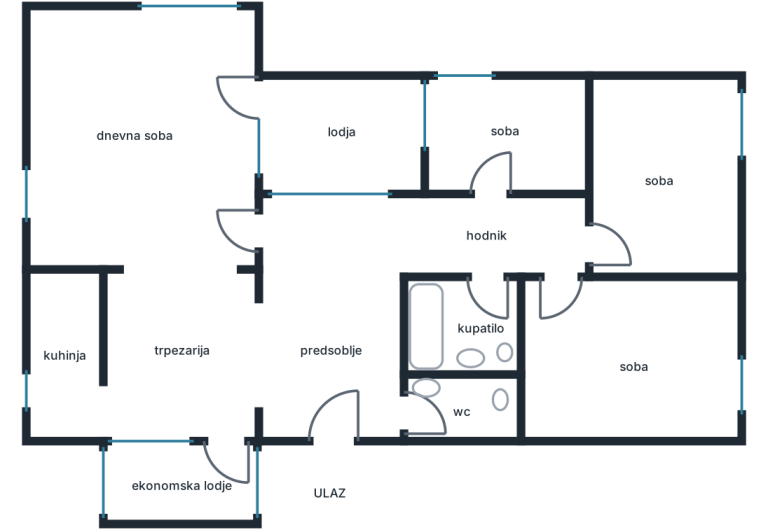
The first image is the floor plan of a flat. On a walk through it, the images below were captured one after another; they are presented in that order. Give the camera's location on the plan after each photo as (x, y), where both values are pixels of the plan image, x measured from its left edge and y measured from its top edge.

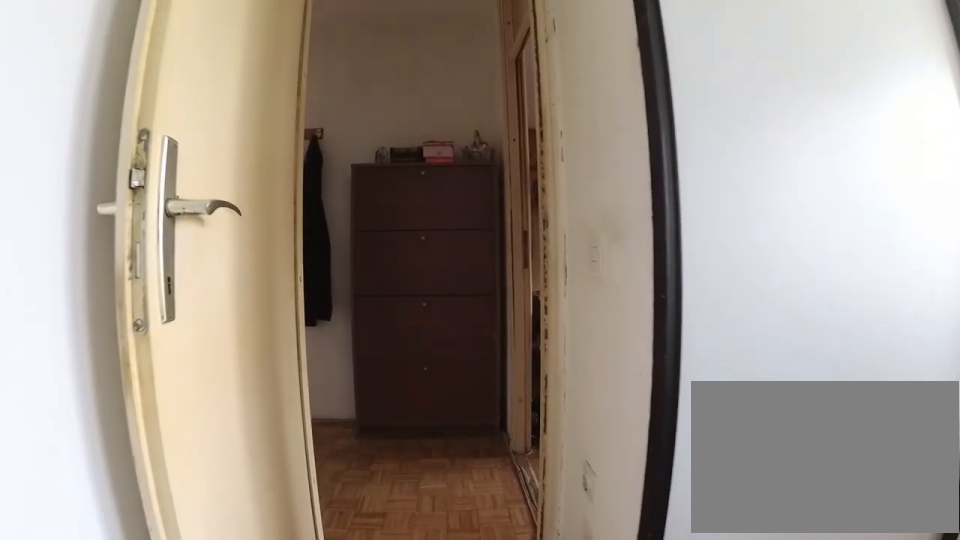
(551, 369)
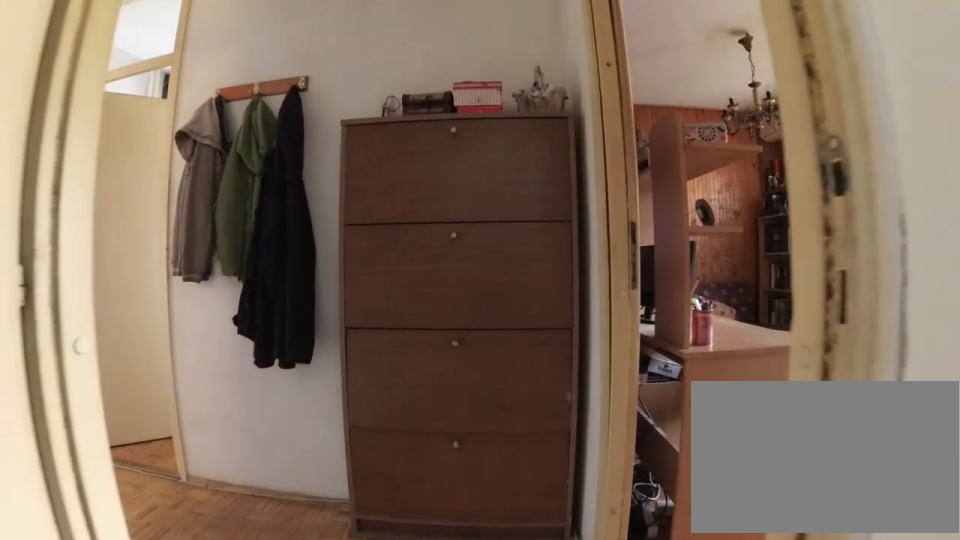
(549, 303)
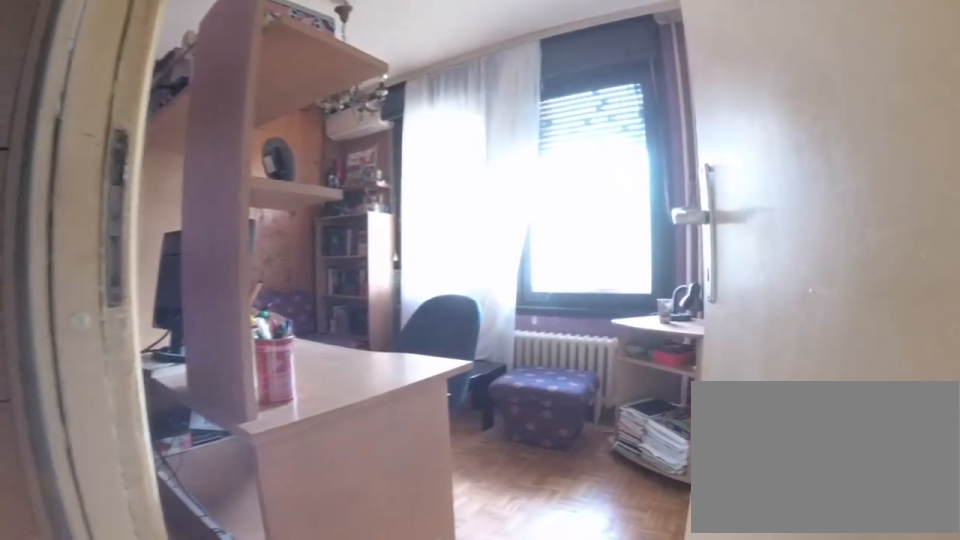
(555, 260)
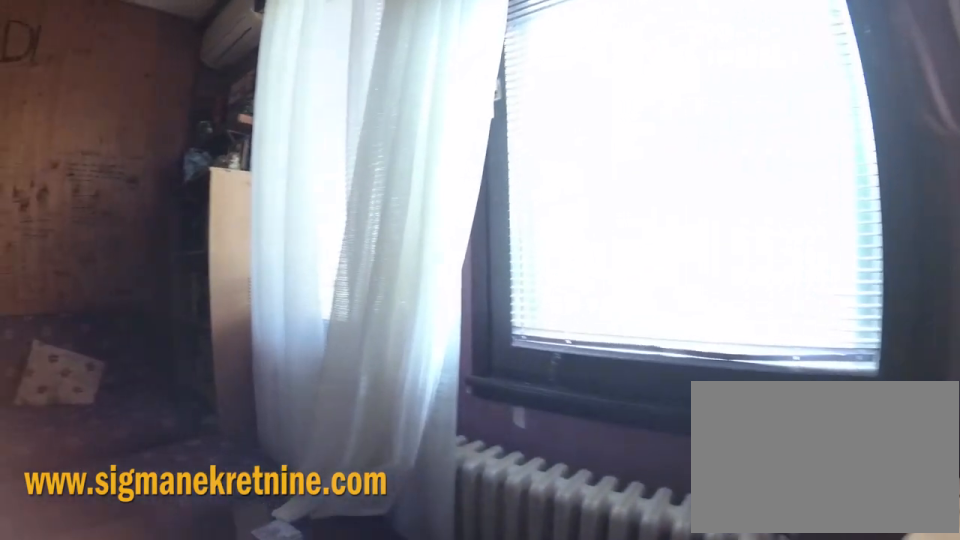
(666, 249)
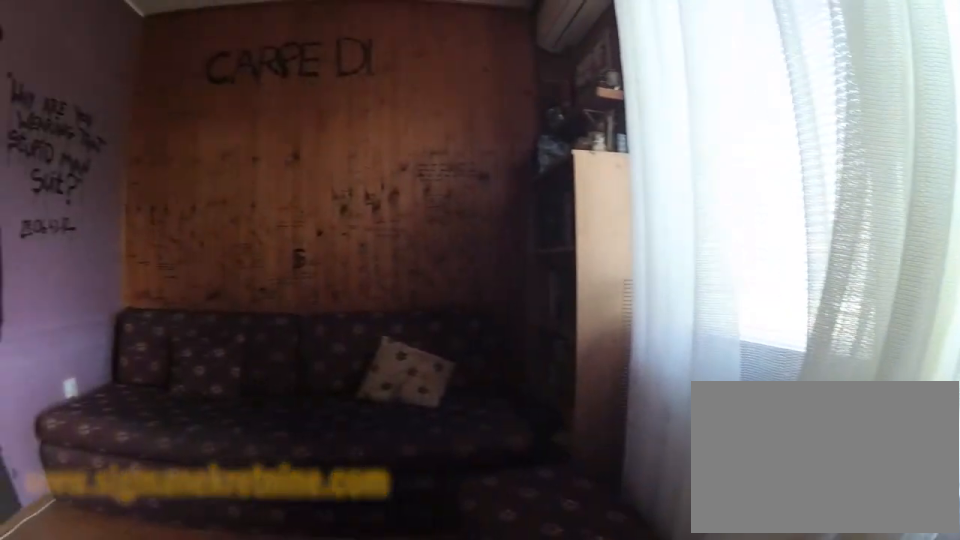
(673, 246)
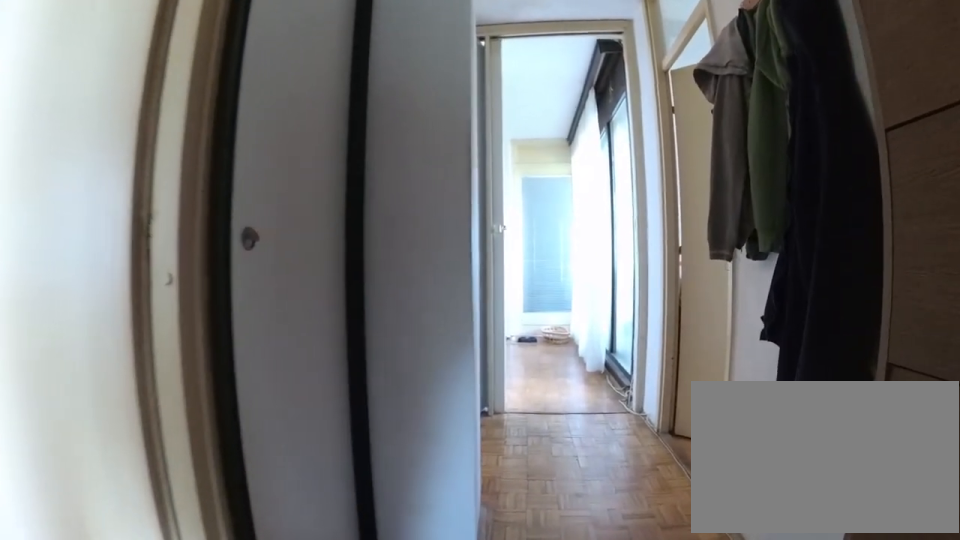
(602, 239)
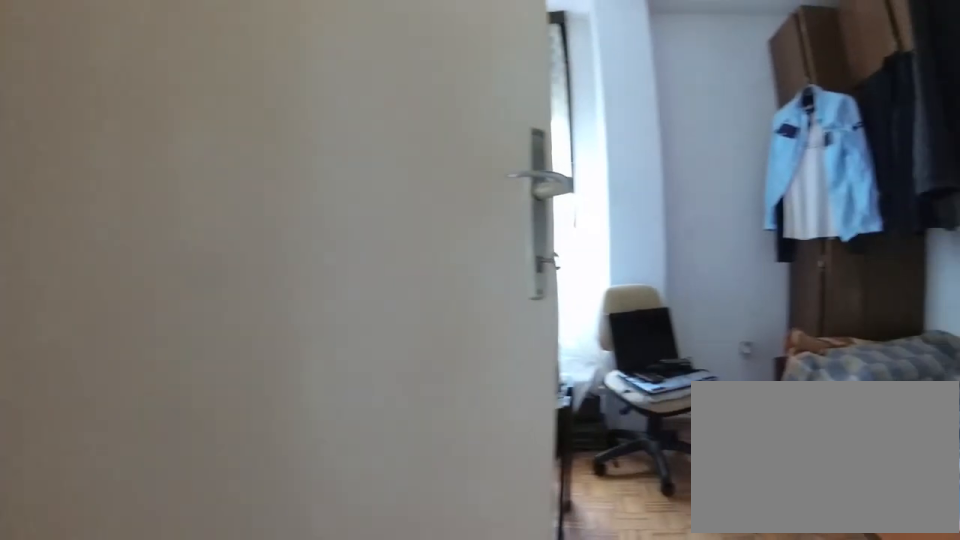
(508, 232)
